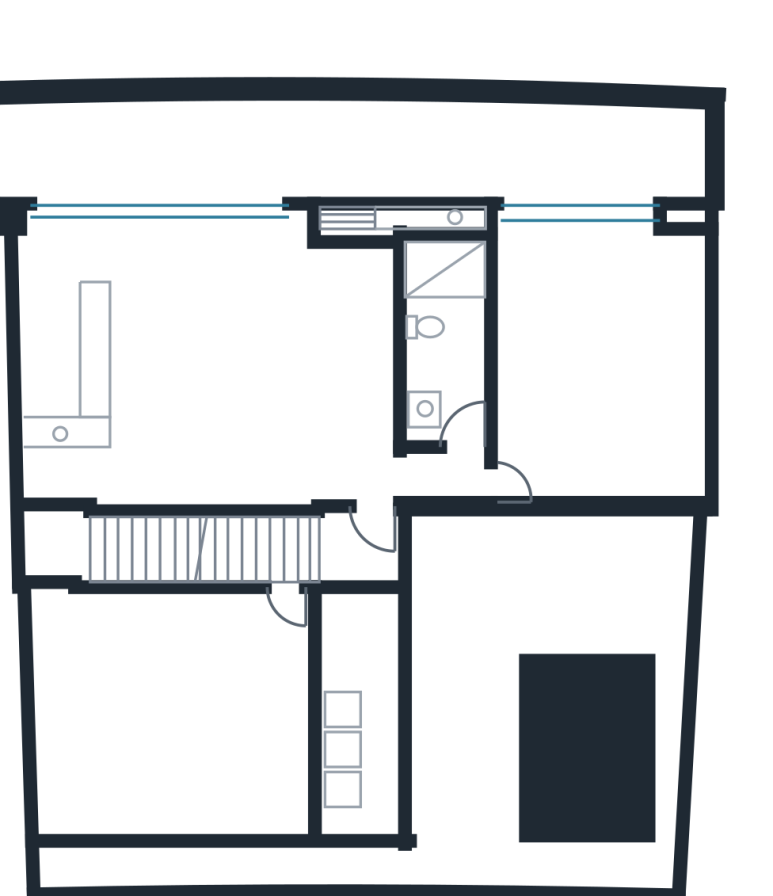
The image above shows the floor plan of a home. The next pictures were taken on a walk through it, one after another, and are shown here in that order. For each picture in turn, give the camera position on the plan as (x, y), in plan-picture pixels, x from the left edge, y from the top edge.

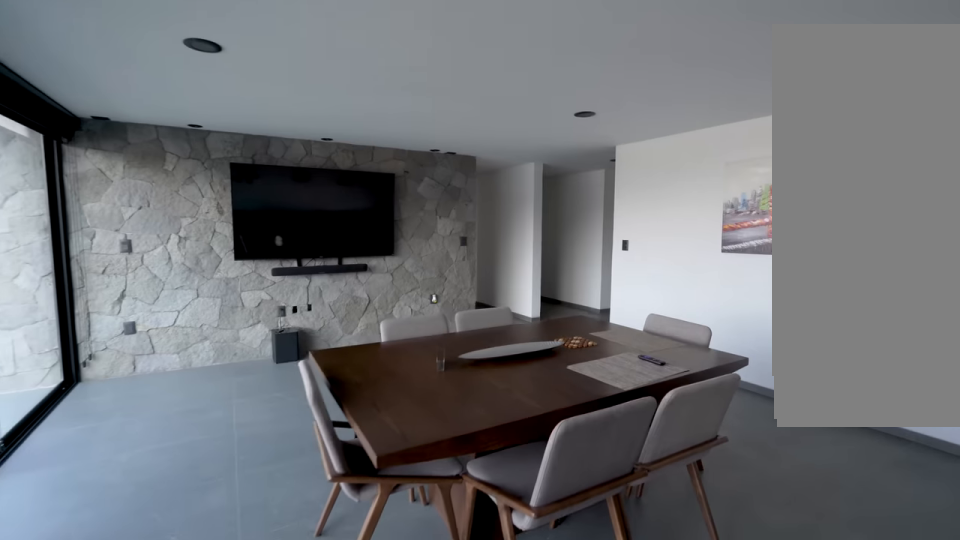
(157, 268)
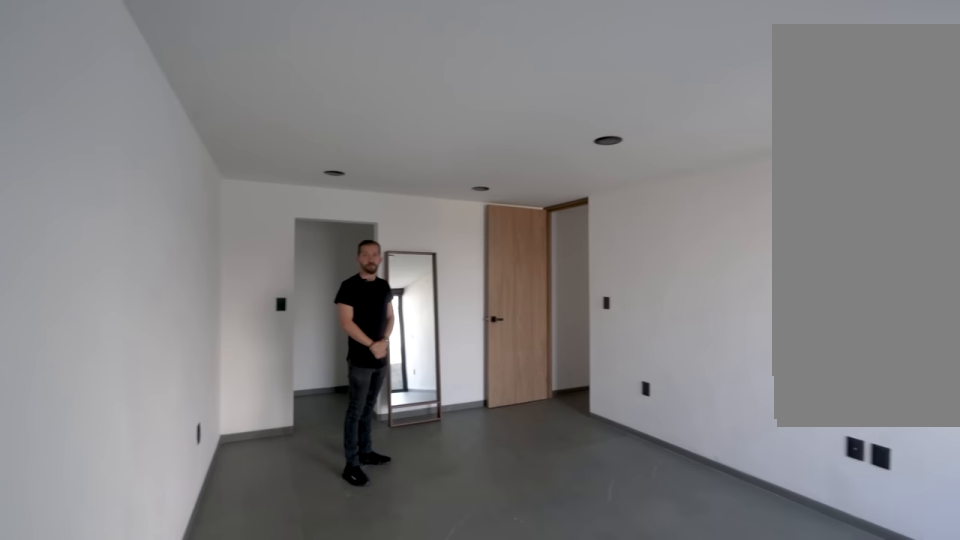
(688, 250)
